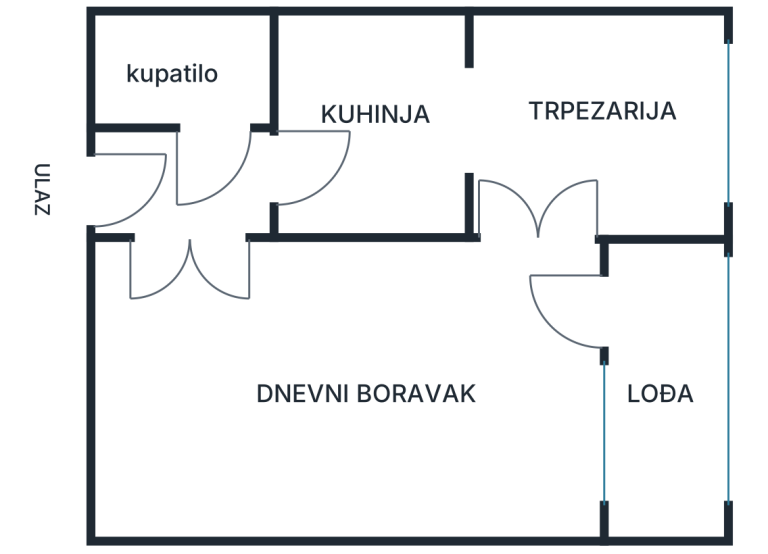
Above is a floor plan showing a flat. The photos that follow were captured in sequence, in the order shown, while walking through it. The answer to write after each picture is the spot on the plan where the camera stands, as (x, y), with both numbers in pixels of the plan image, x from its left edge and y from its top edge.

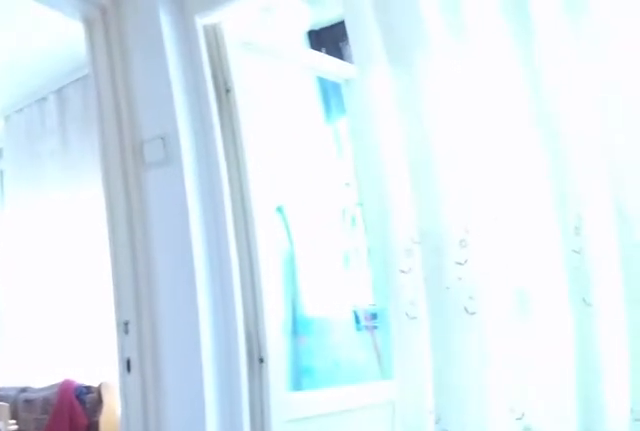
(502, 341)
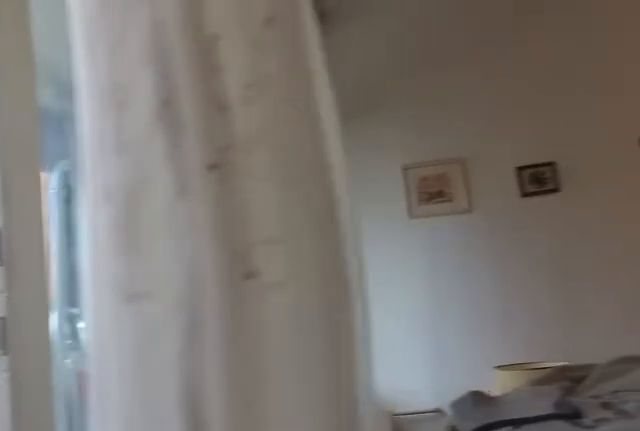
(583, 299)
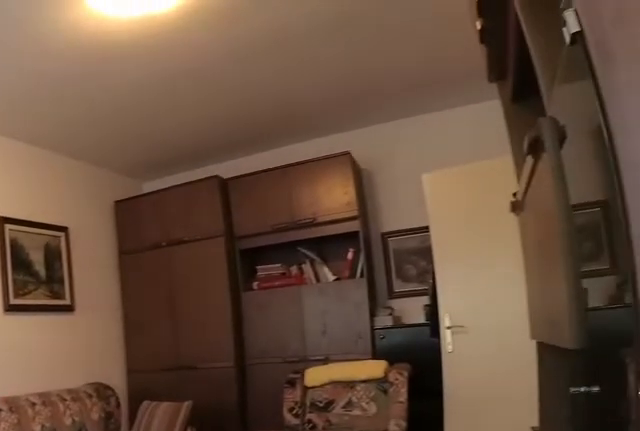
(595, 283)
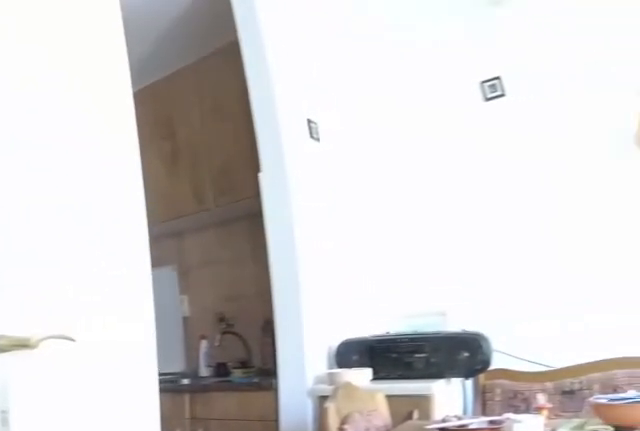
(569, 273)
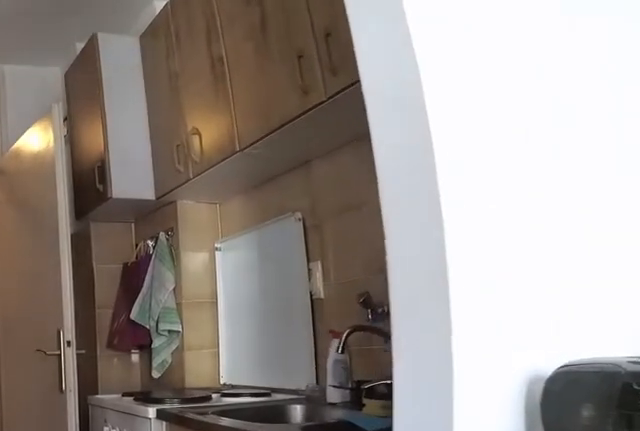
(551, 141)
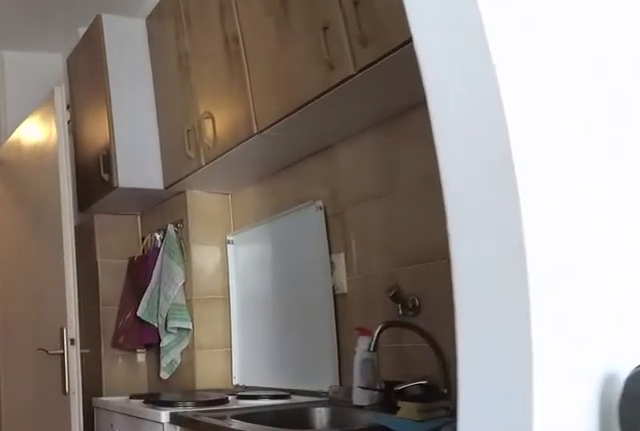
(541, 139)
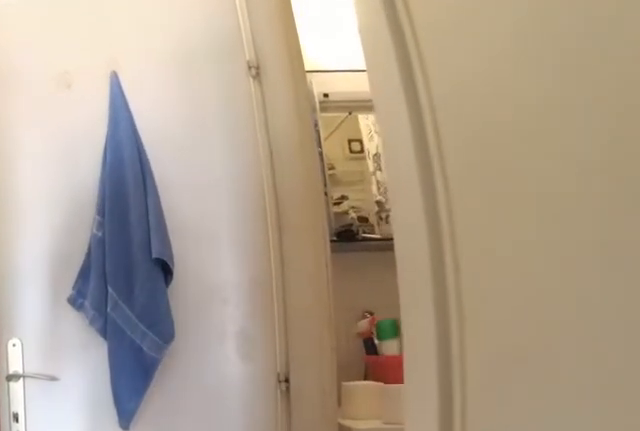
(314, 157)
